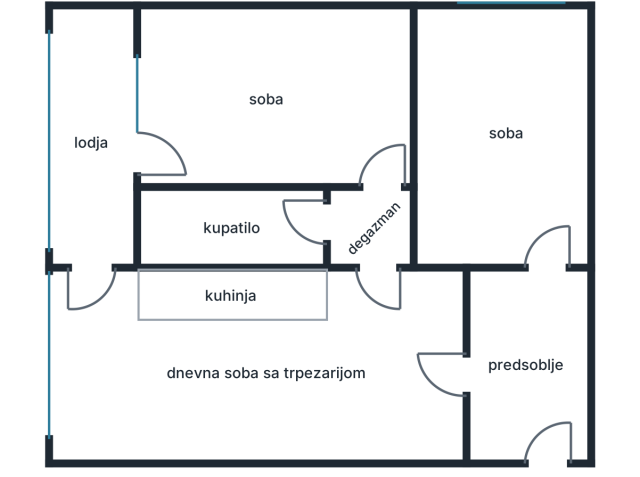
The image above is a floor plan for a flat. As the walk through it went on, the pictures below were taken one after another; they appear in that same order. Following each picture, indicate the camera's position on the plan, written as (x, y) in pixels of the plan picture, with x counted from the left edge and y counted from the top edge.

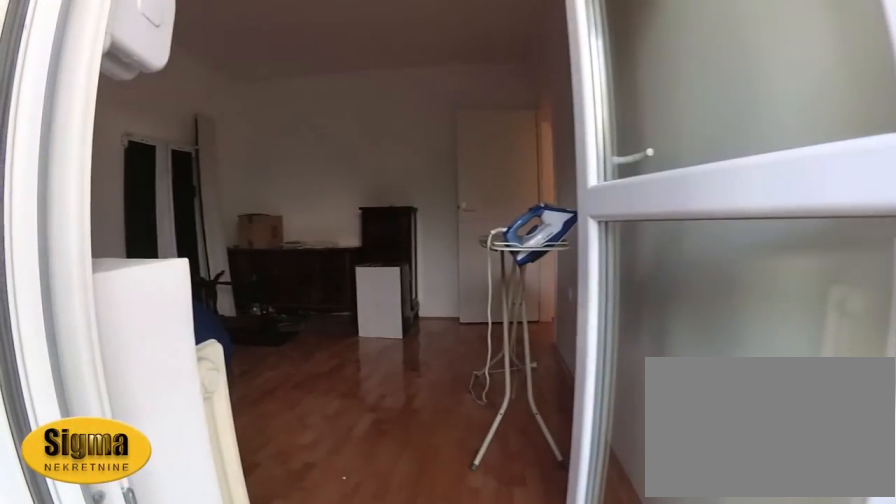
(101, 157)
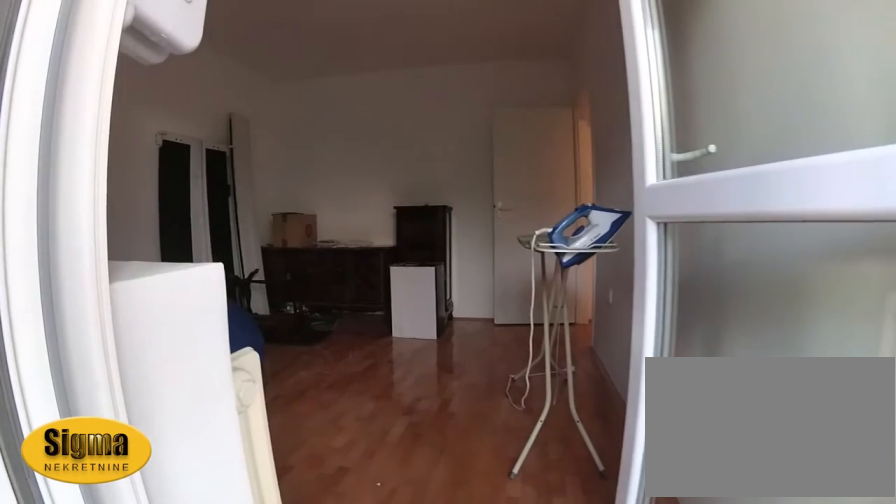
(104, 157)
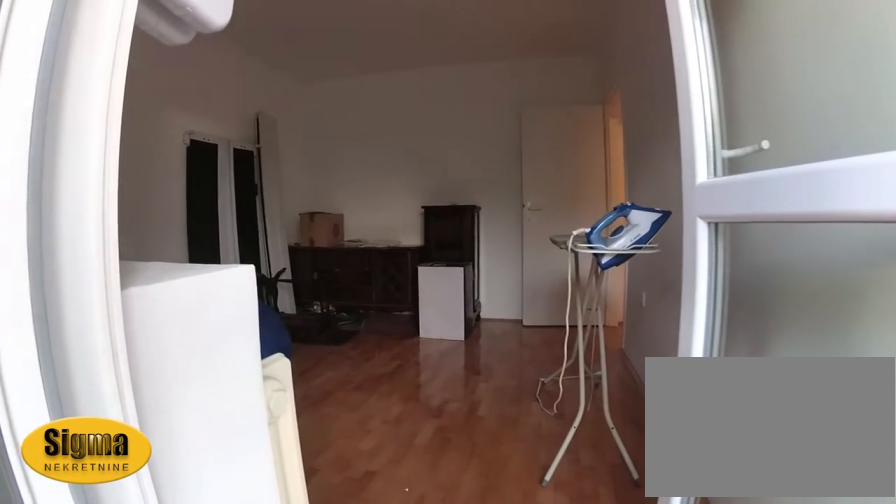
(106, 157)
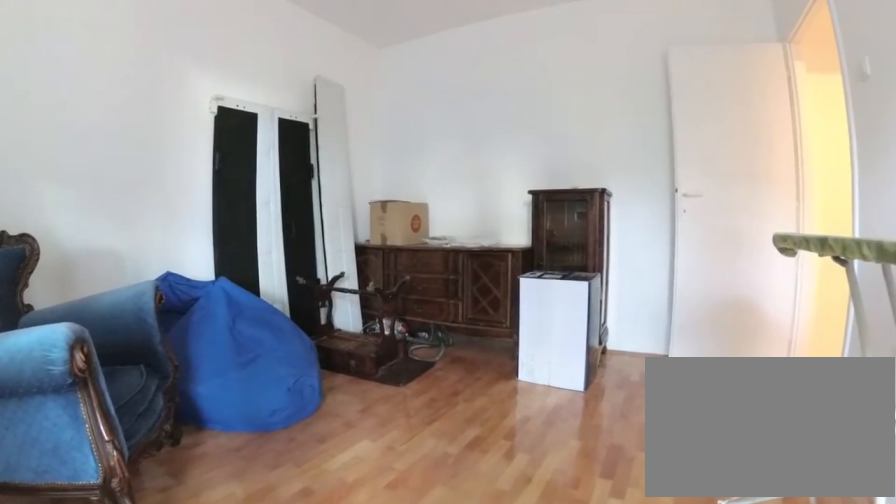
(165, 158)
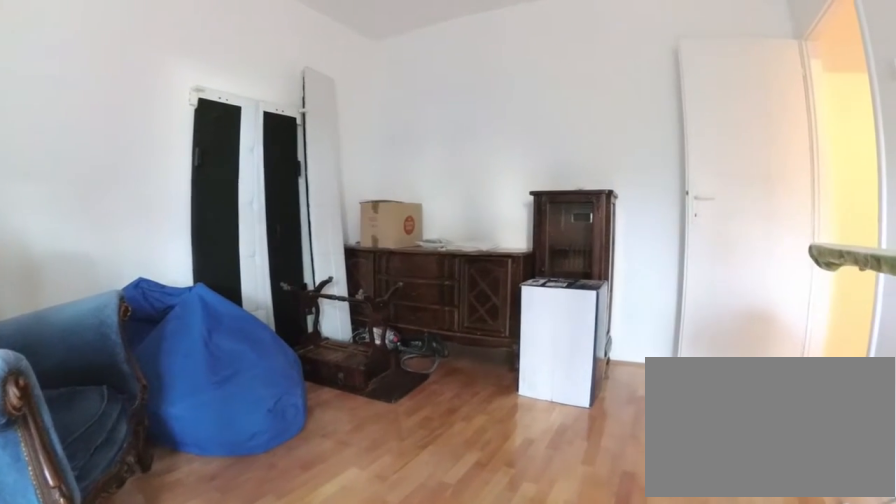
(185, 158)
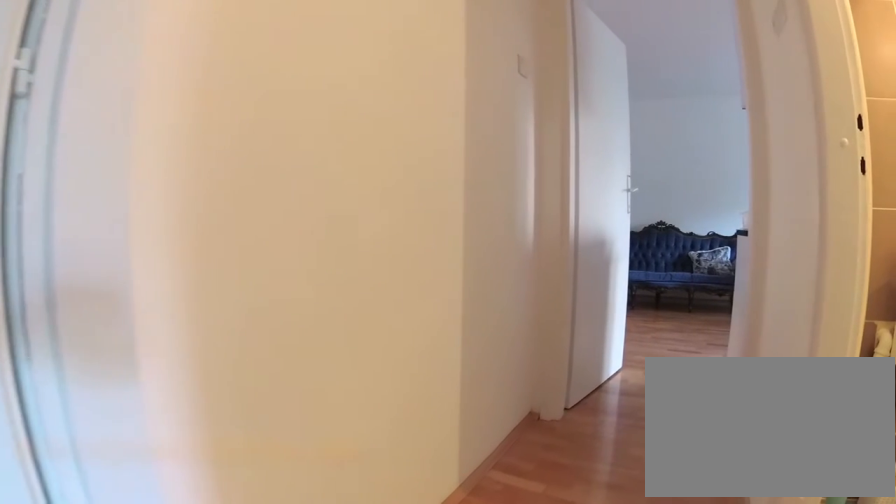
(379, 158)
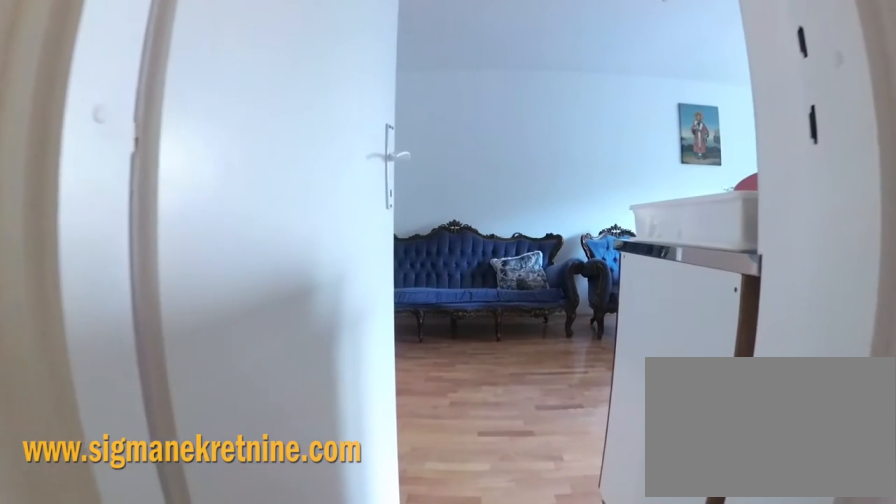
(380, 217)
